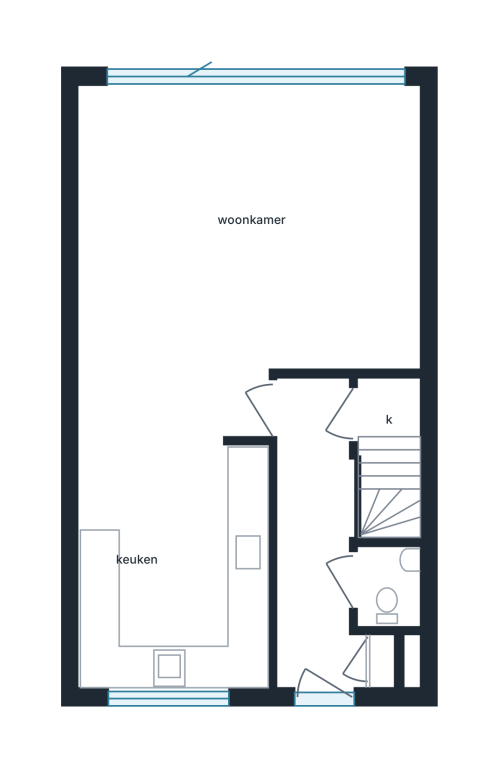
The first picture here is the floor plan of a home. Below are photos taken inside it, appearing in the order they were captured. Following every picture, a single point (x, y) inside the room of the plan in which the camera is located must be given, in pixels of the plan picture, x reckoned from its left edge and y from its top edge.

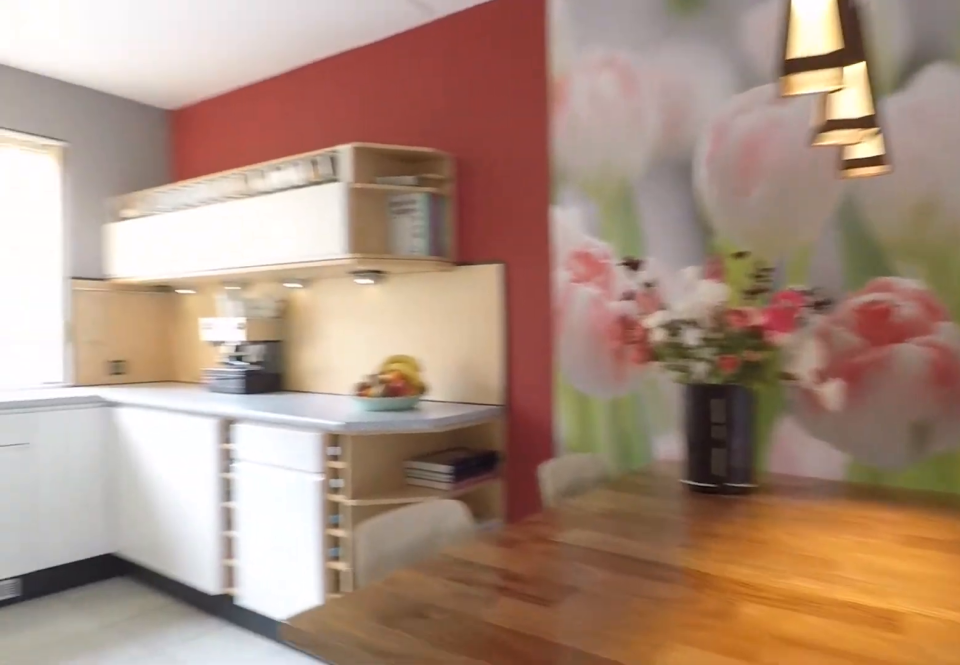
(313, 253)
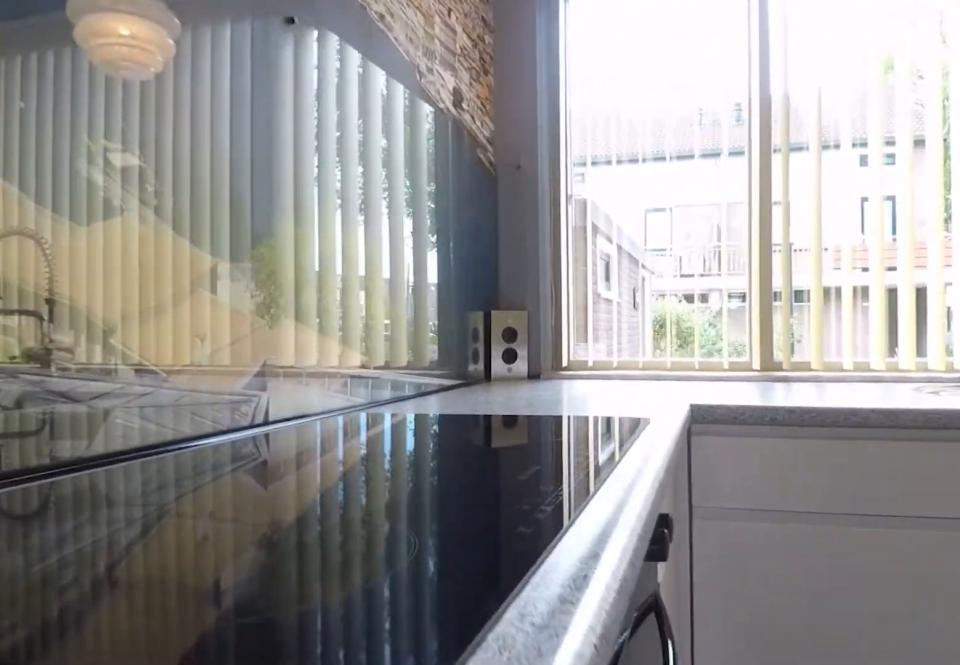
(172, 567)
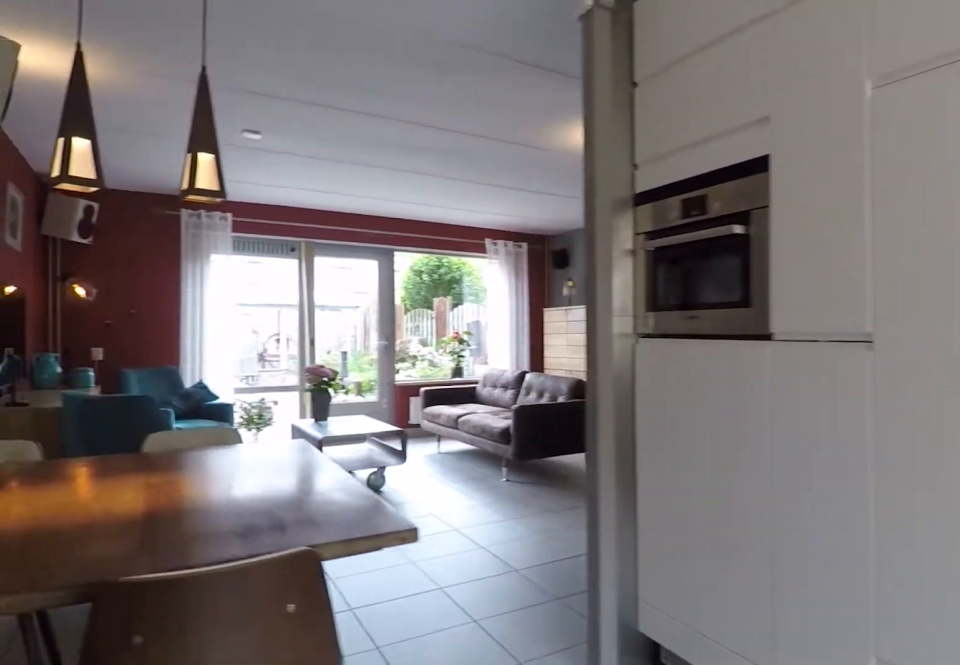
(172, 567)
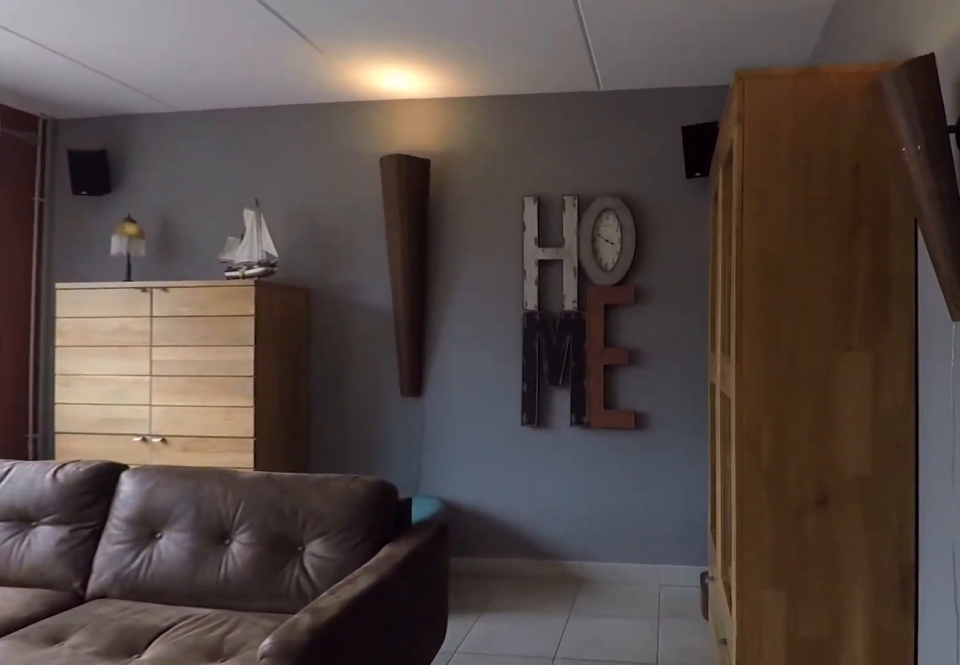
(313, 253)
